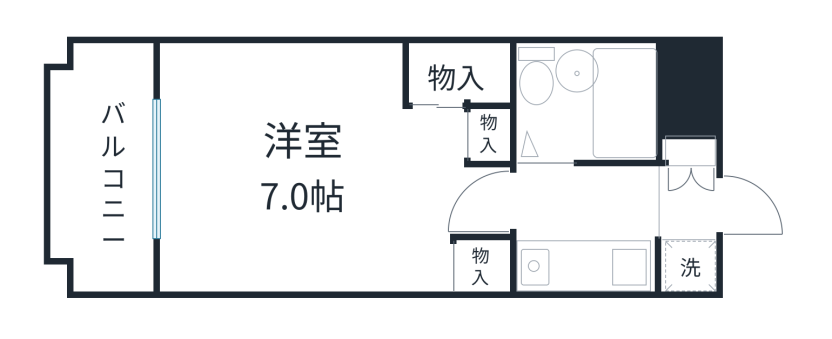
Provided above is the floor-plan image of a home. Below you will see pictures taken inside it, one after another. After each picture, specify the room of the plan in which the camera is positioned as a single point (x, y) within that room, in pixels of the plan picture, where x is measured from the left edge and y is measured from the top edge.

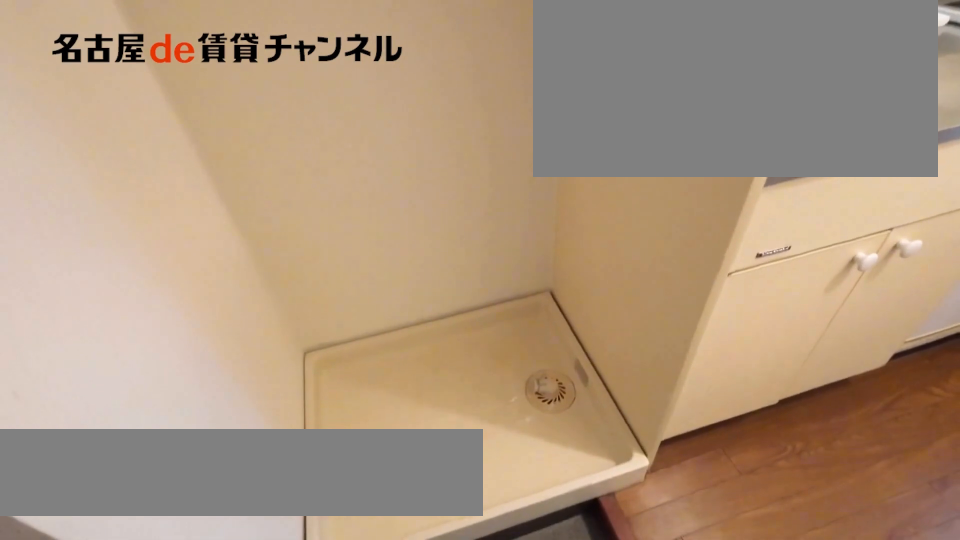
(687, 264)
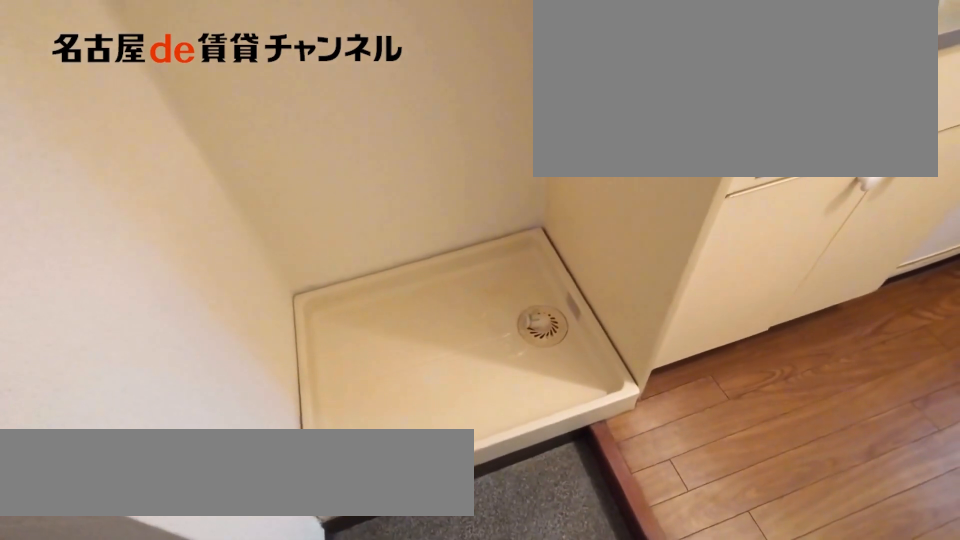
(687, 264)
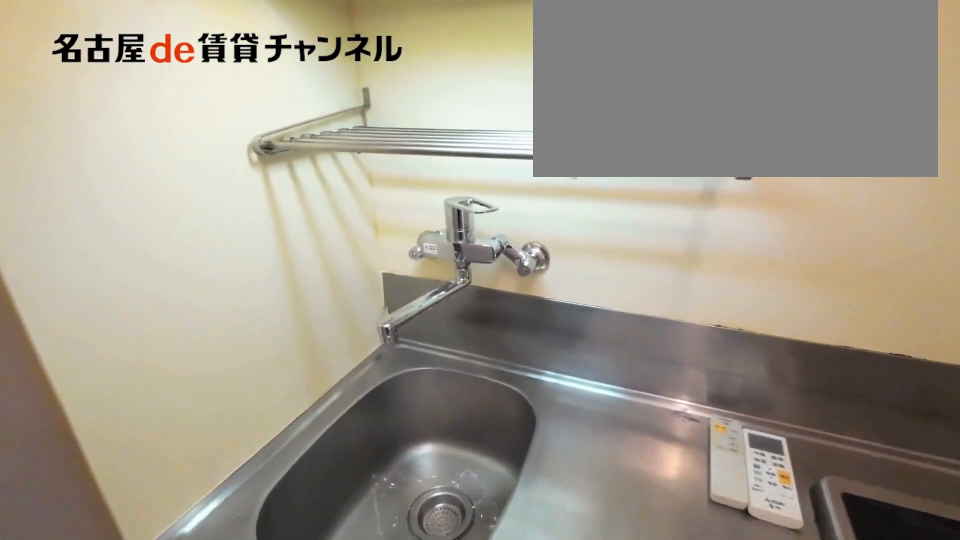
(583, 267)
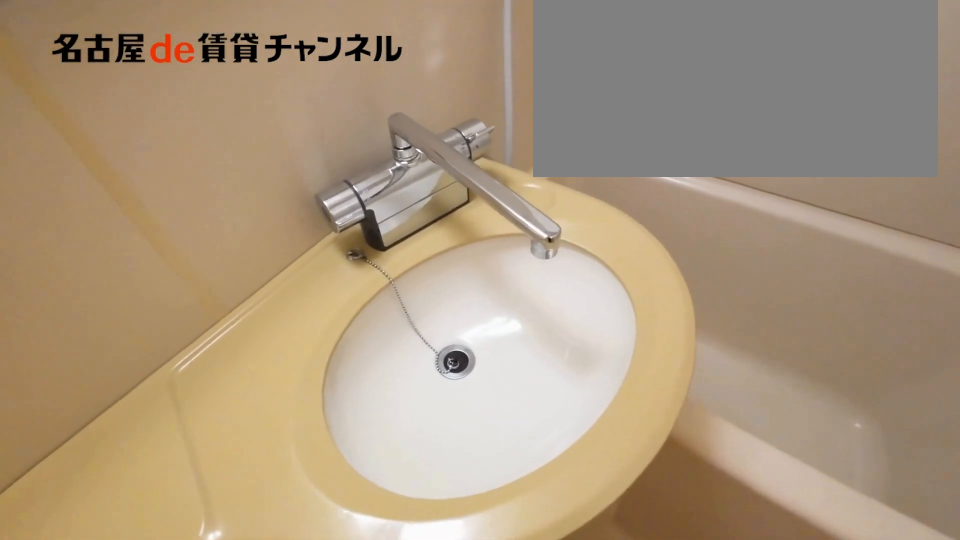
(587, 101)
